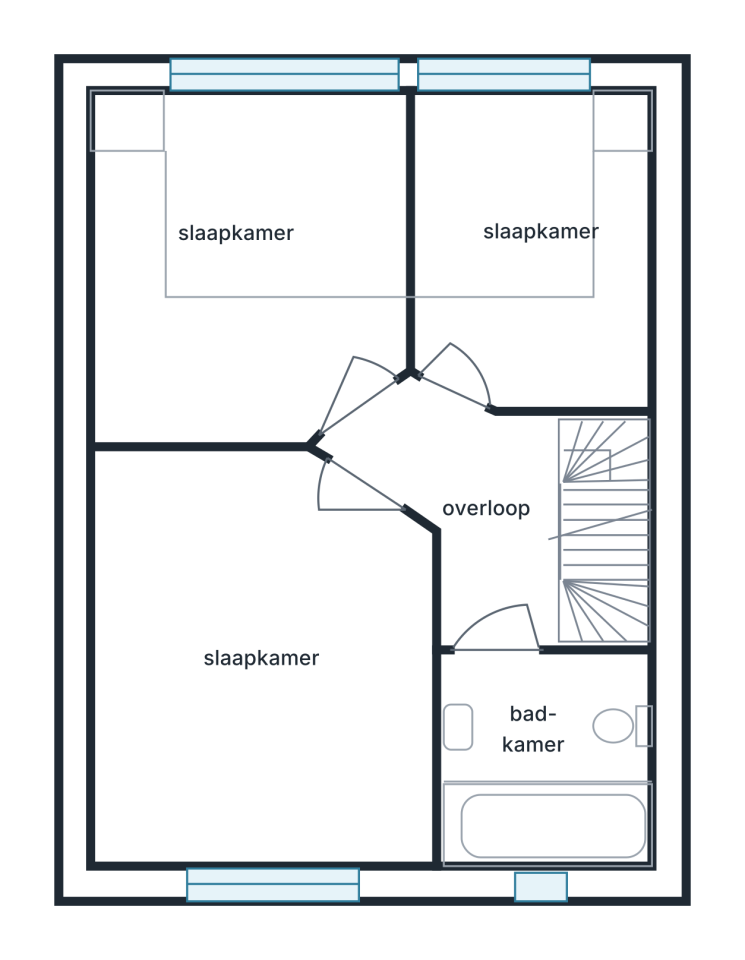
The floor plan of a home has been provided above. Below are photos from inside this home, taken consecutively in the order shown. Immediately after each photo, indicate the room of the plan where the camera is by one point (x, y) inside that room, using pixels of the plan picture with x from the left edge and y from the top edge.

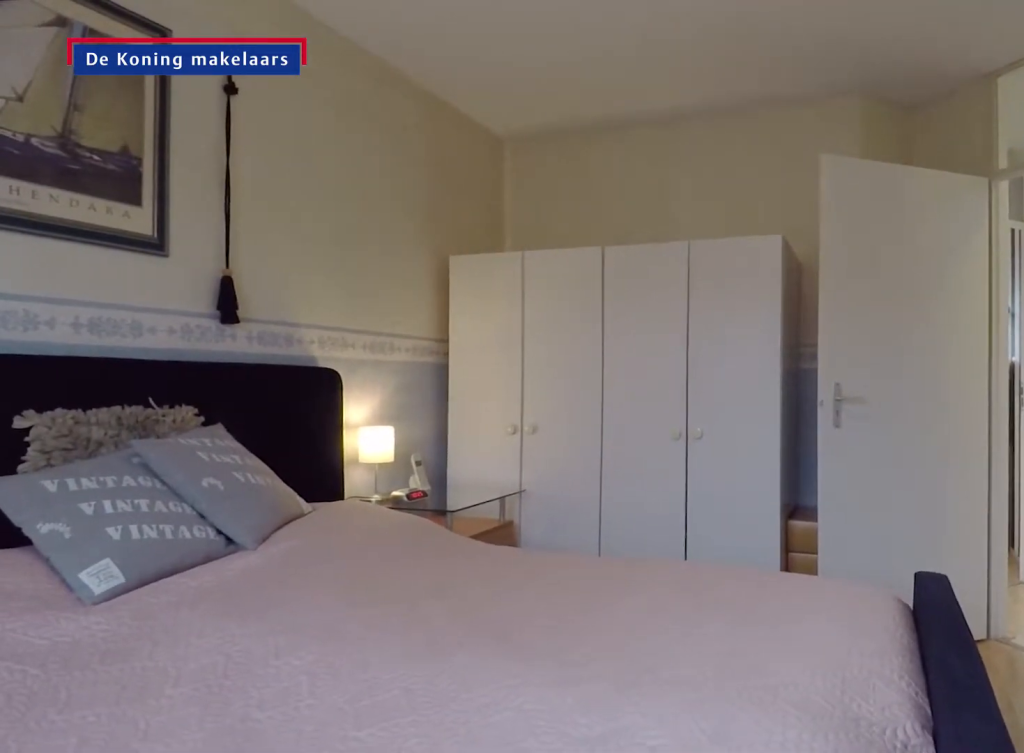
(258, 668)
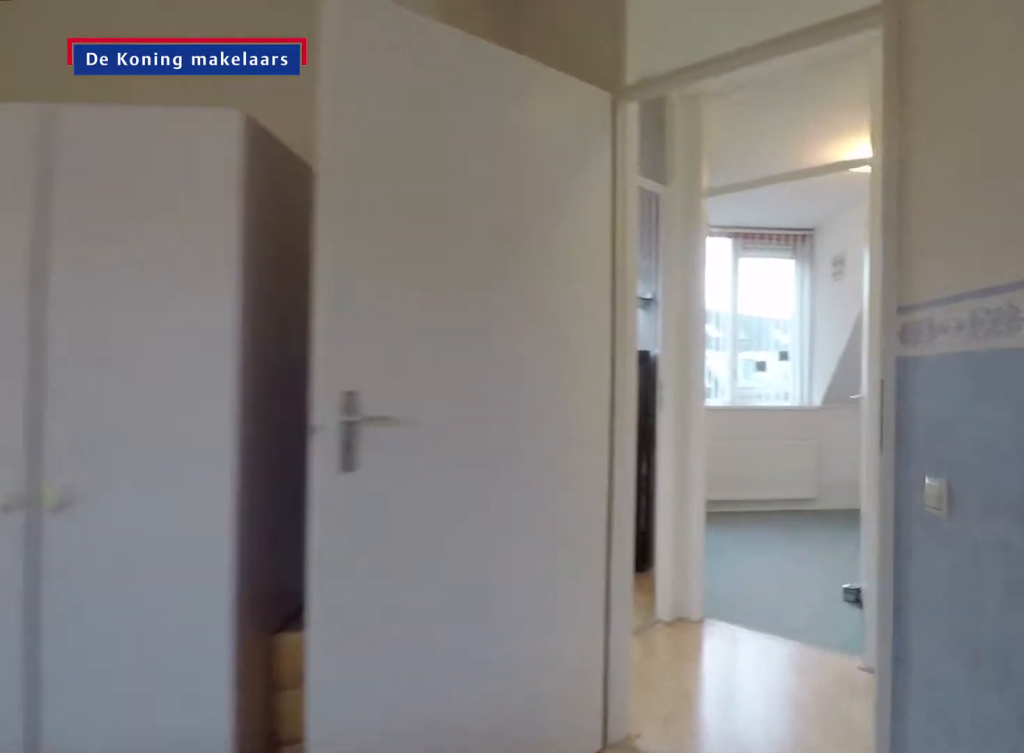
(258, 668)
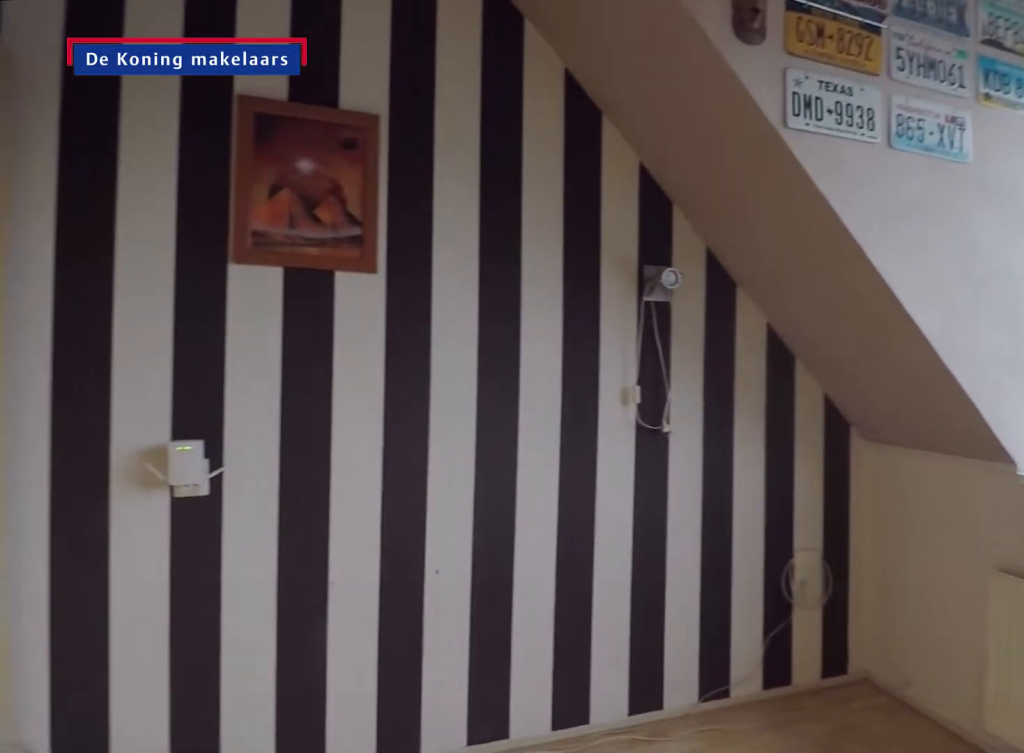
(261, 221)
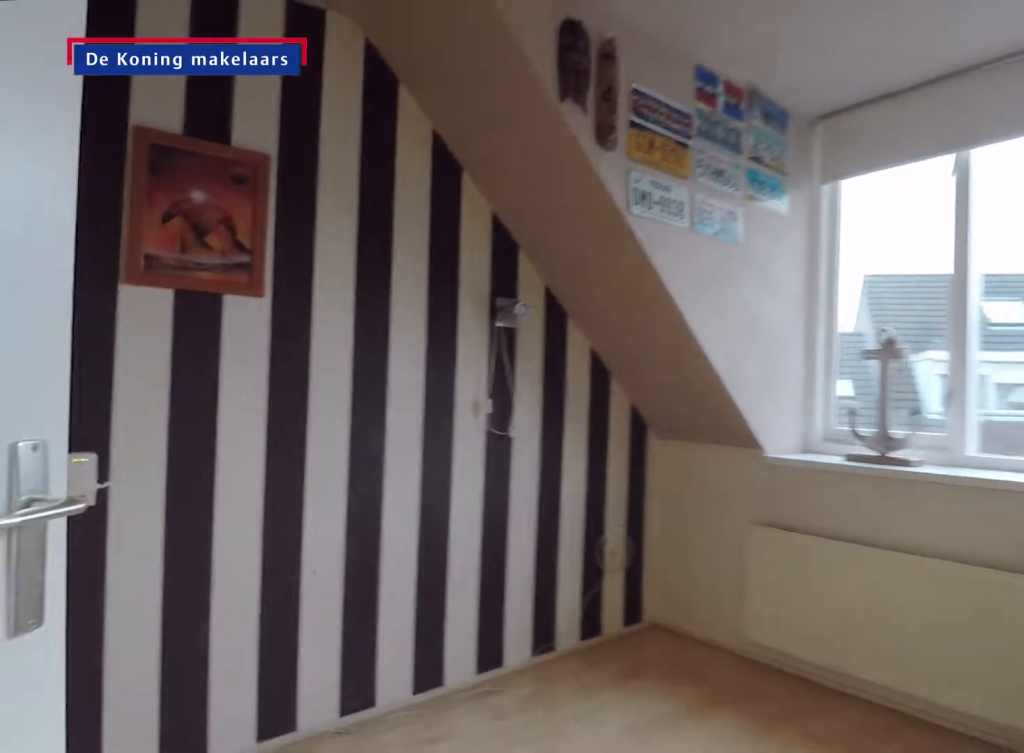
(261, 221)
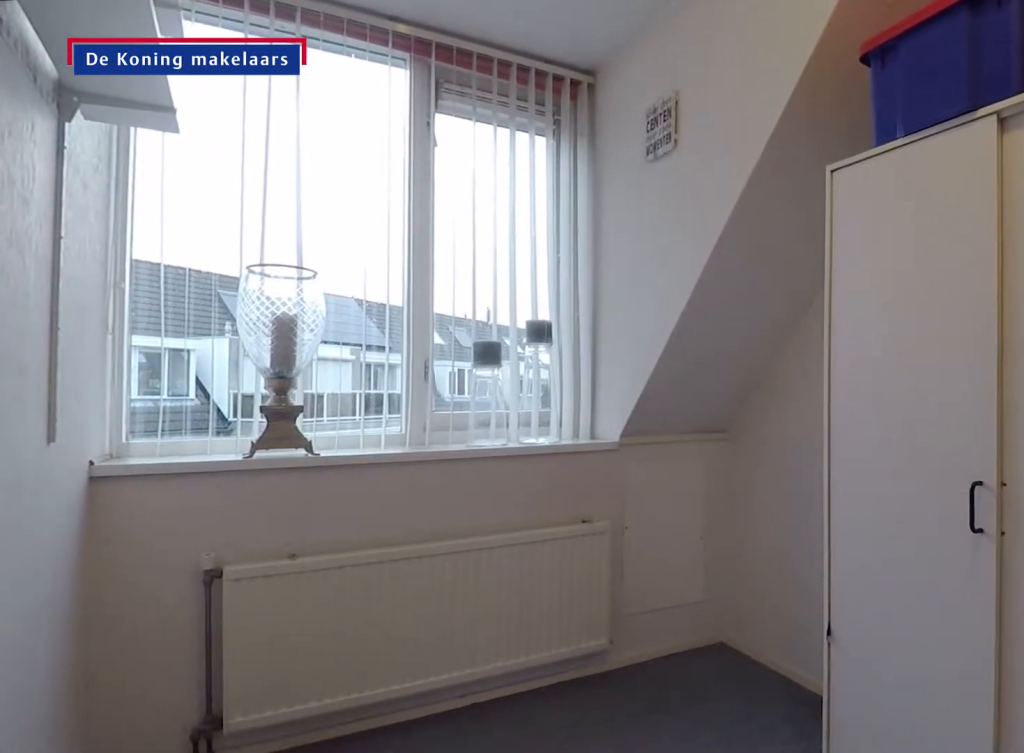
(533, 254)
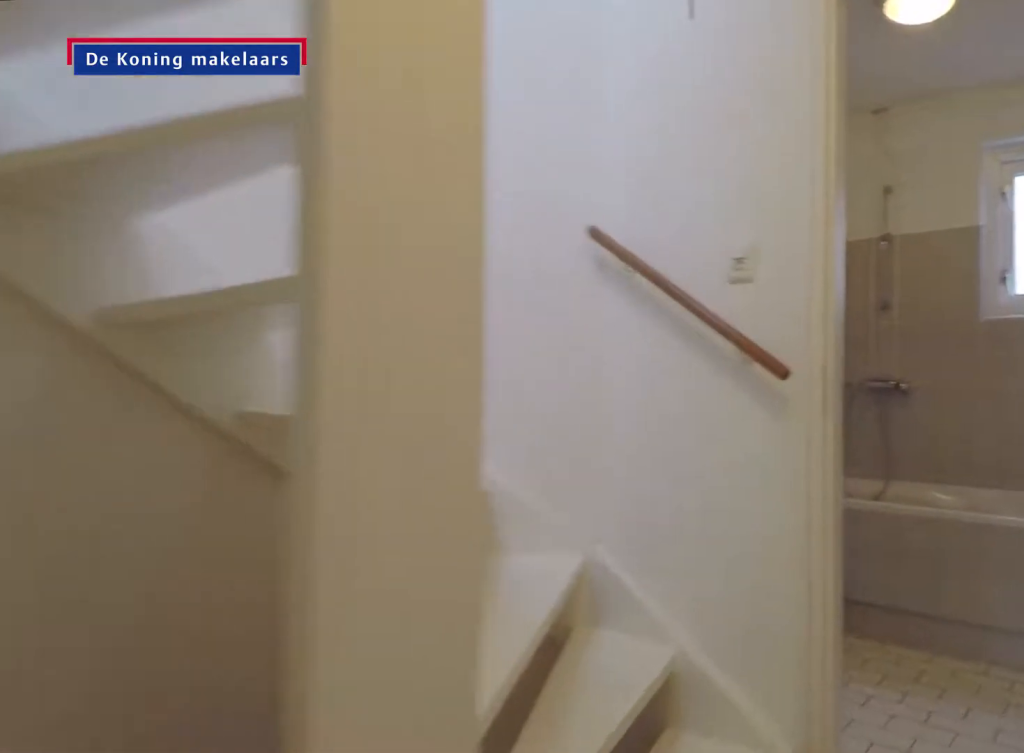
(472, 506)
